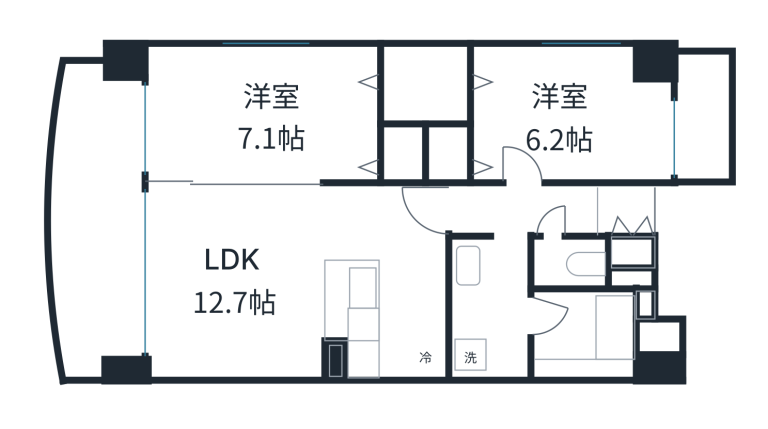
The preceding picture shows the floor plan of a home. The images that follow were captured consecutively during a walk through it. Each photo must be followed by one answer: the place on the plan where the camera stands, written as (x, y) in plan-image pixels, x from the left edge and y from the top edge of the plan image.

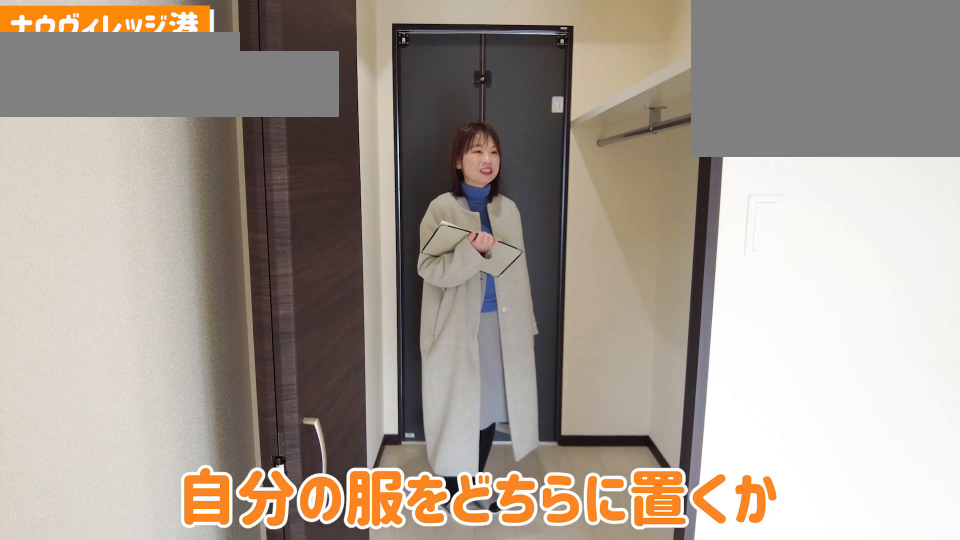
(426, 78)
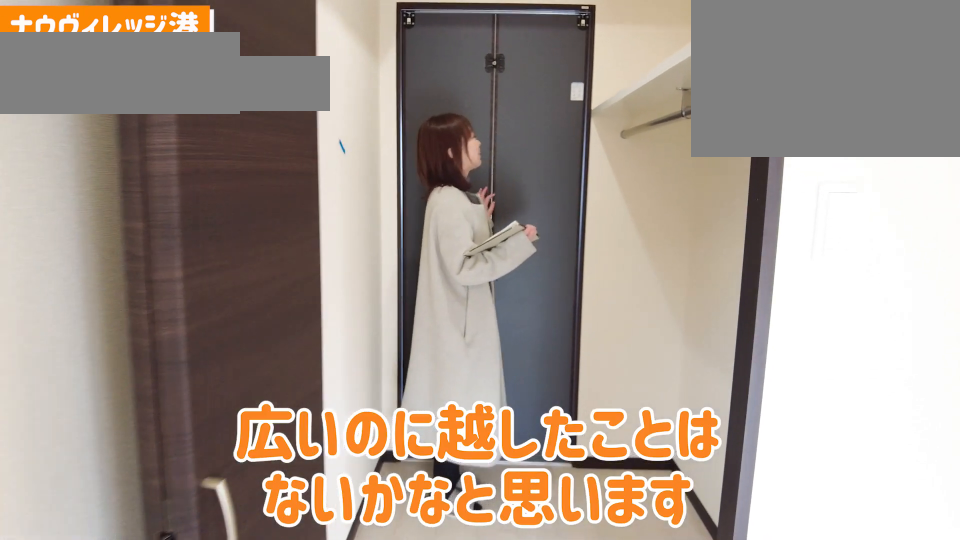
(426, 78)
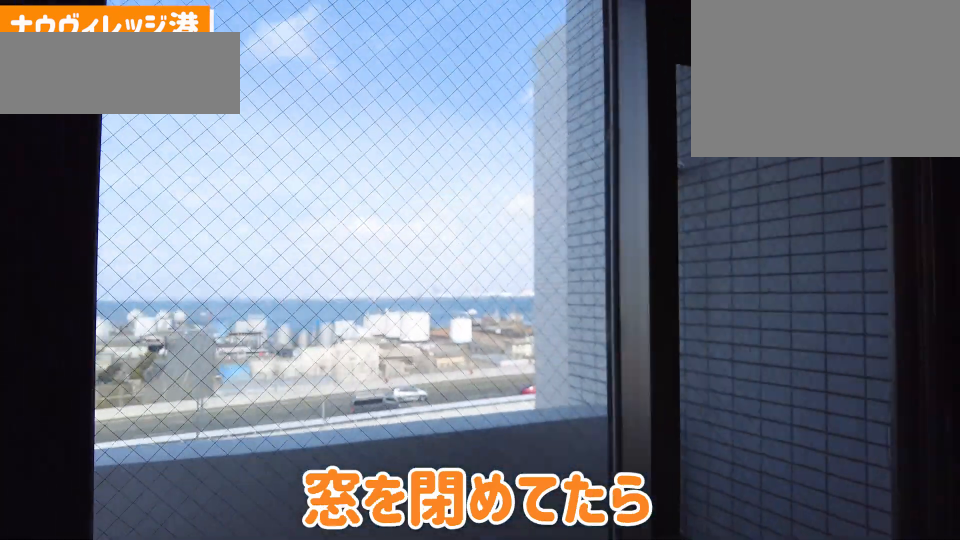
(642, 123)
